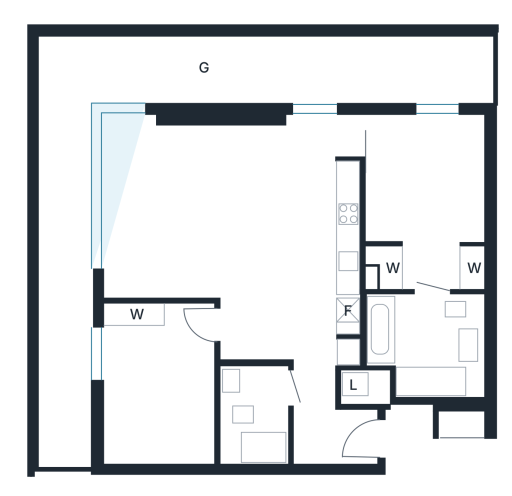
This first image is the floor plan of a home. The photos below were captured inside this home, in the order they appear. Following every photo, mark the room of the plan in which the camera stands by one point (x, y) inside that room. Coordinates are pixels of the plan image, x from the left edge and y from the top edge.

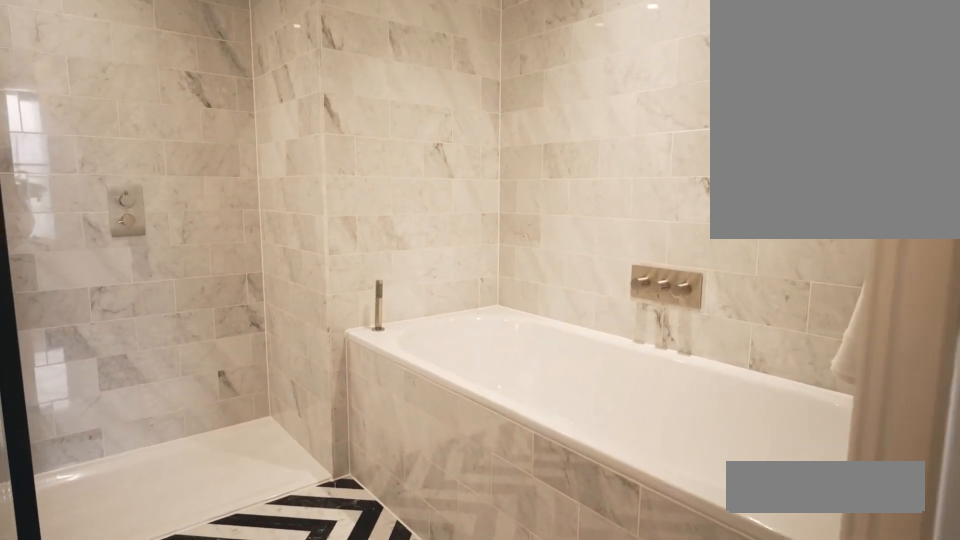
(398, 351)
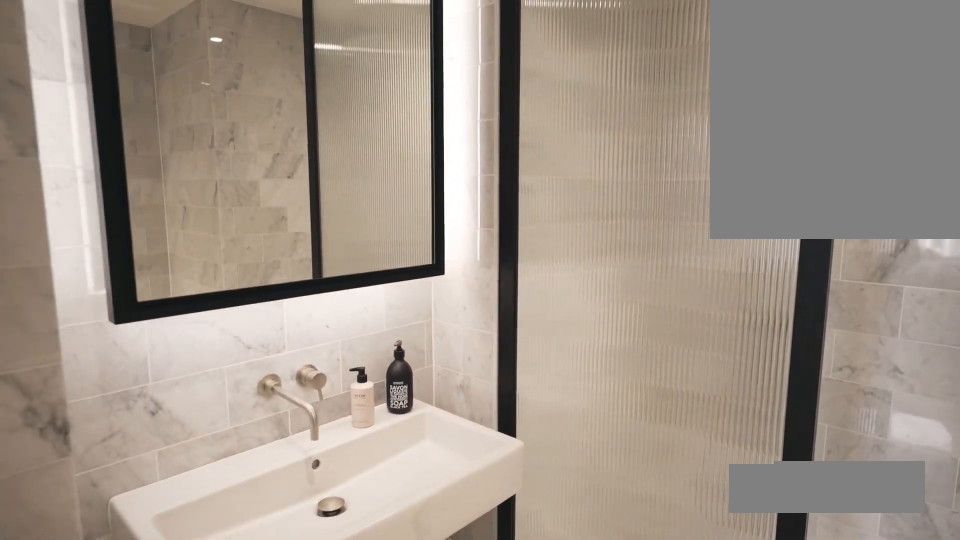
(398, 351)
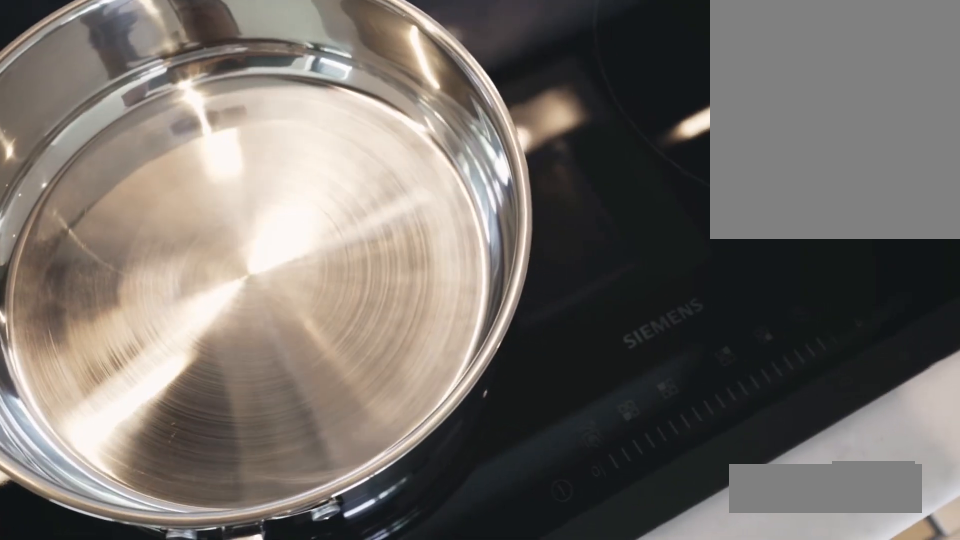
(295, 234)
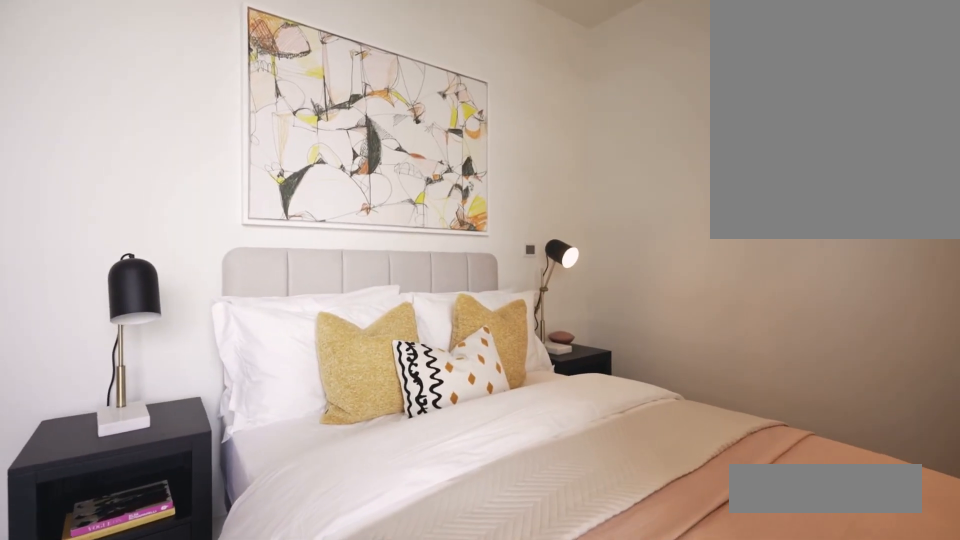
(158, 373)
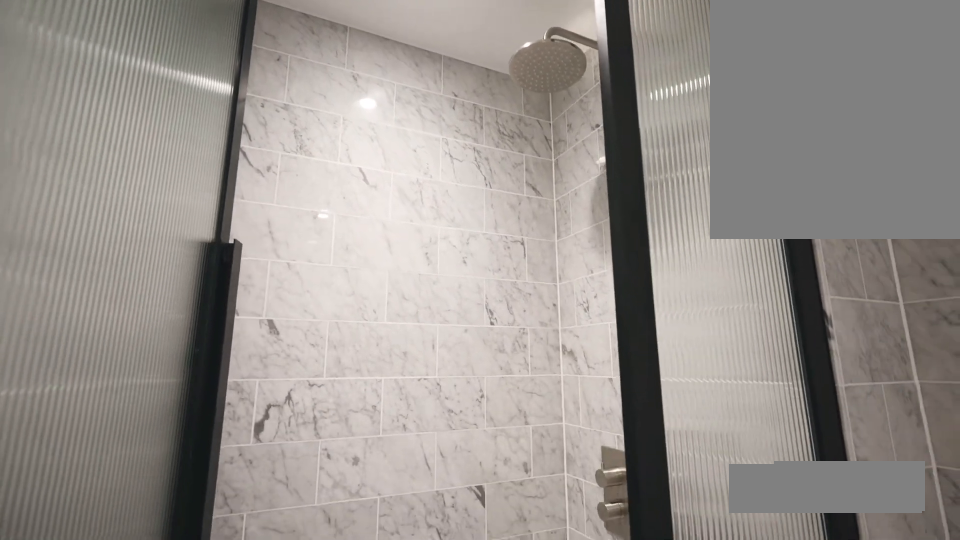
(257, 406)
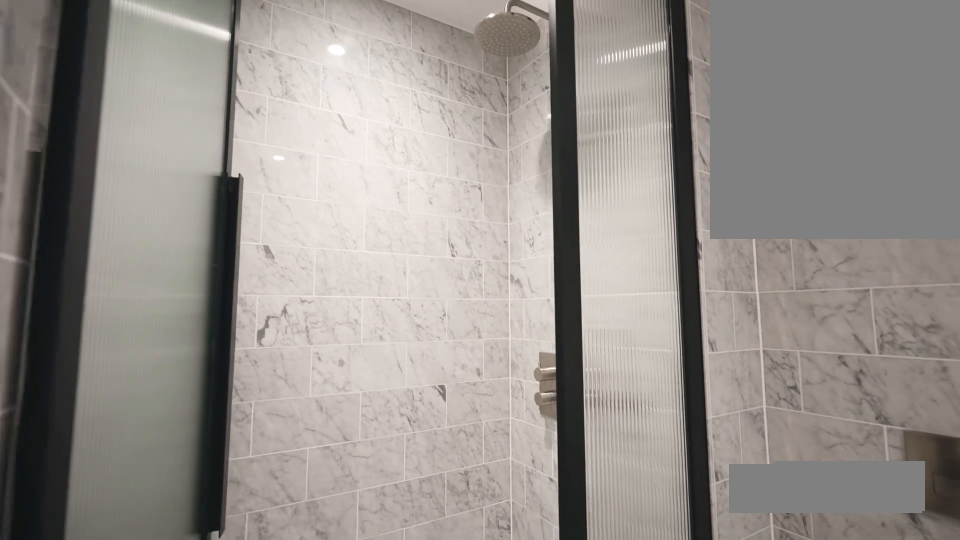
(257, 406)
